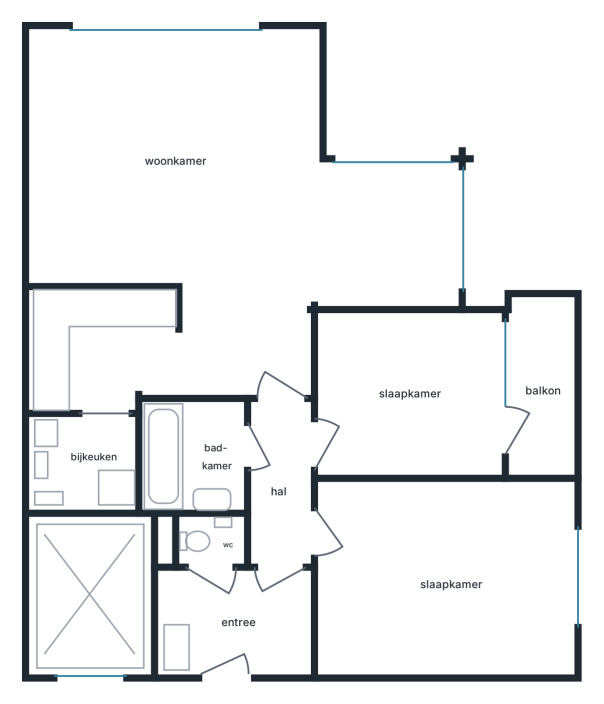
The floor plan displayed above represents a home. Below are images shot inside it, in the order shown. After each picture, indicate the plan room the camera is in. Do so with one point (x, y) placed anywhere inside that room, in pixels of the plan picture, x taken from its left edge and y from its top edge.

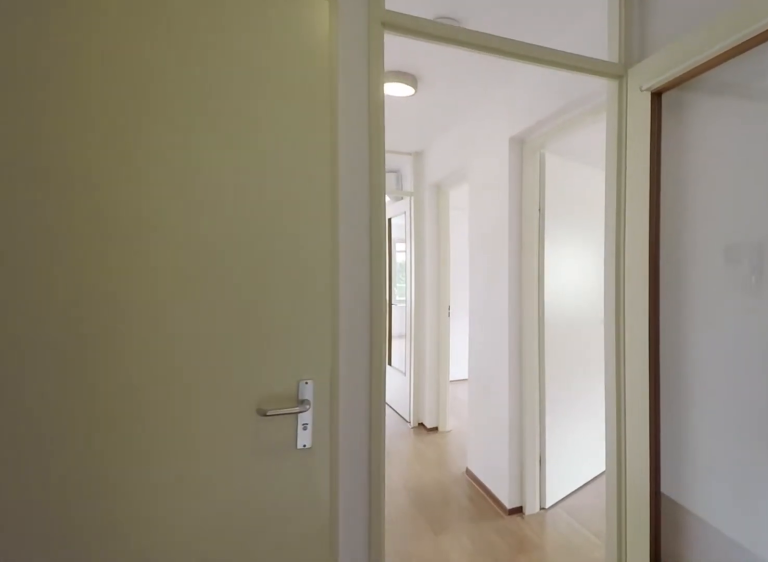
(259, 562)
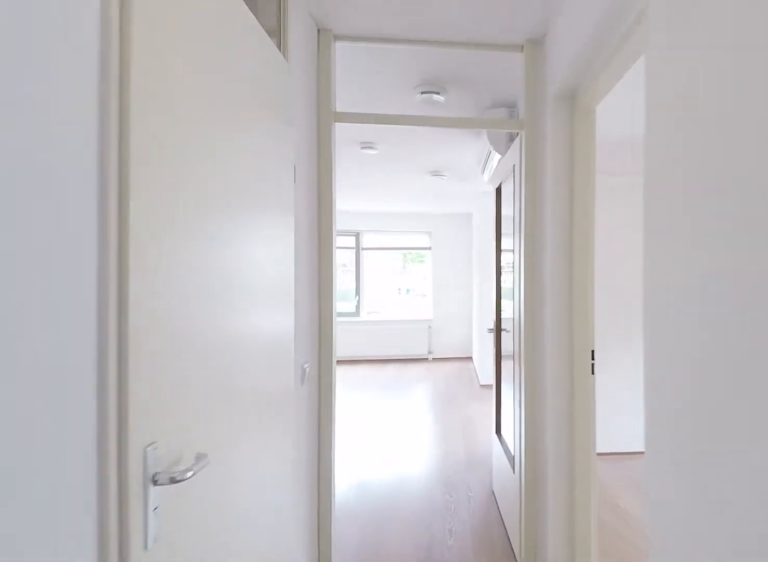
(259, 562)
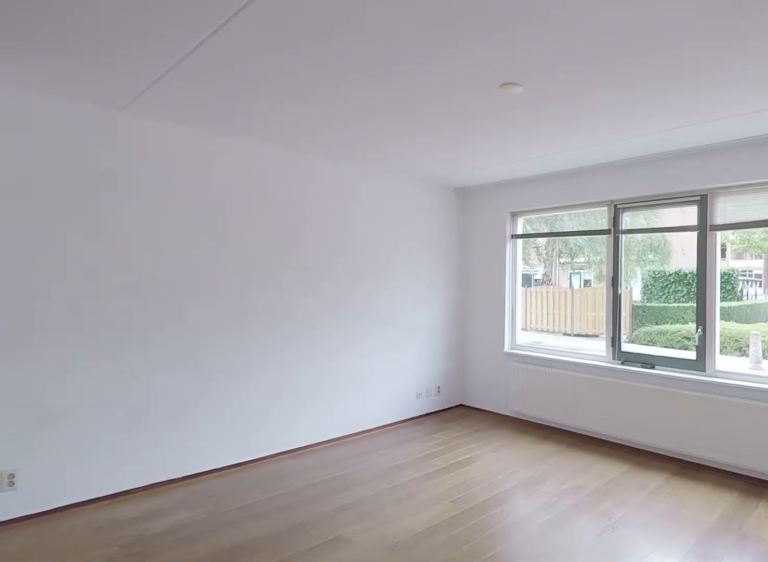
(166, 75)
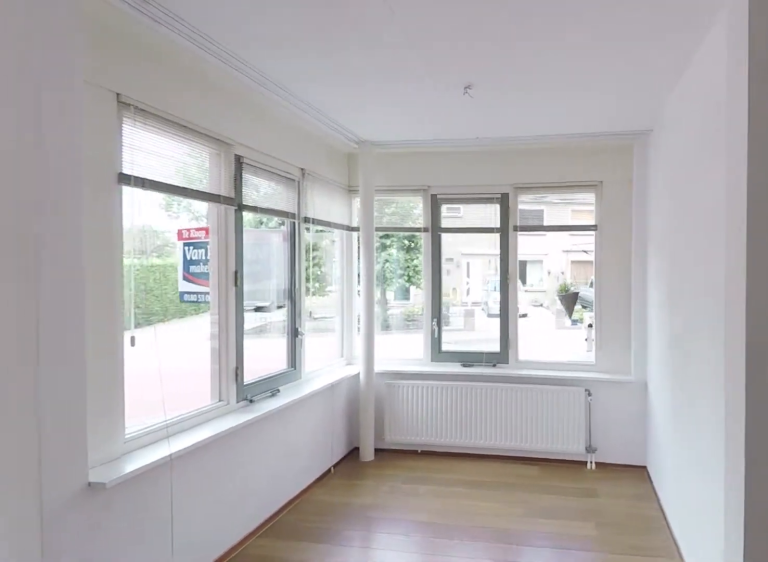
(223, 183)
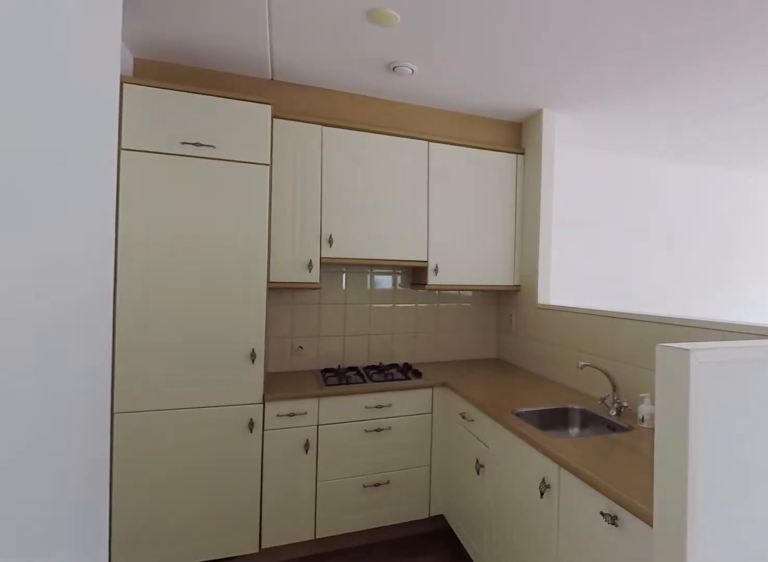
(225, 187)
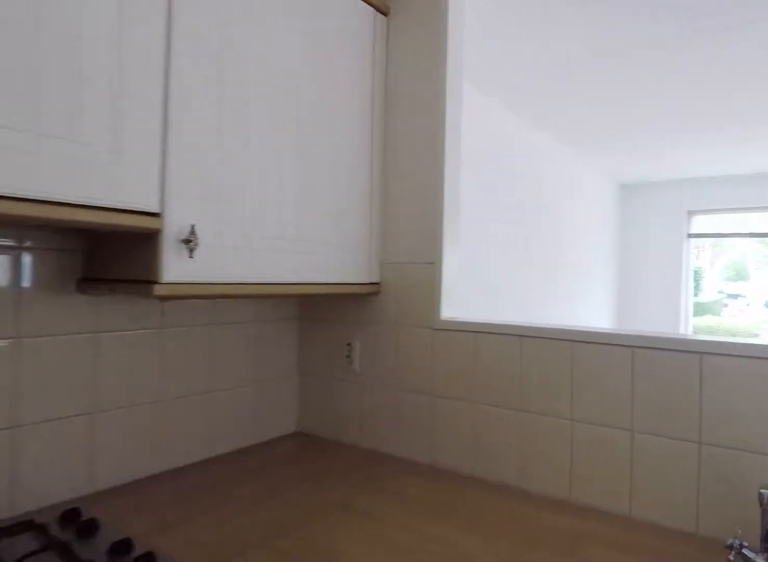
(82, 332)
